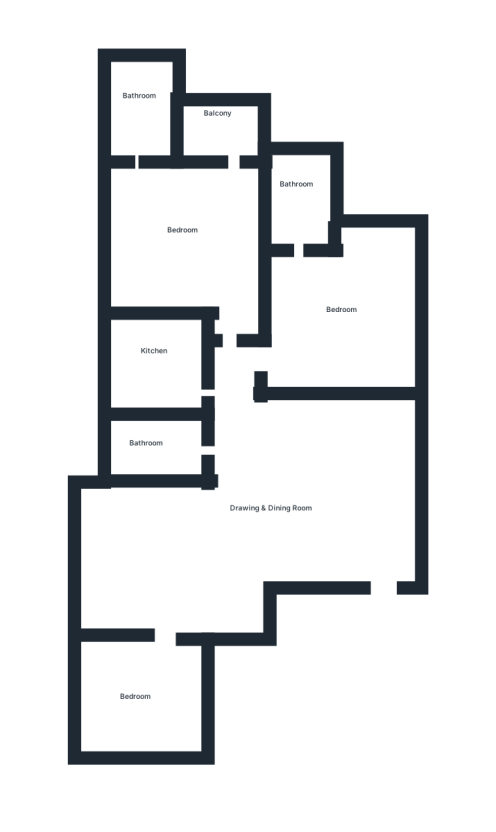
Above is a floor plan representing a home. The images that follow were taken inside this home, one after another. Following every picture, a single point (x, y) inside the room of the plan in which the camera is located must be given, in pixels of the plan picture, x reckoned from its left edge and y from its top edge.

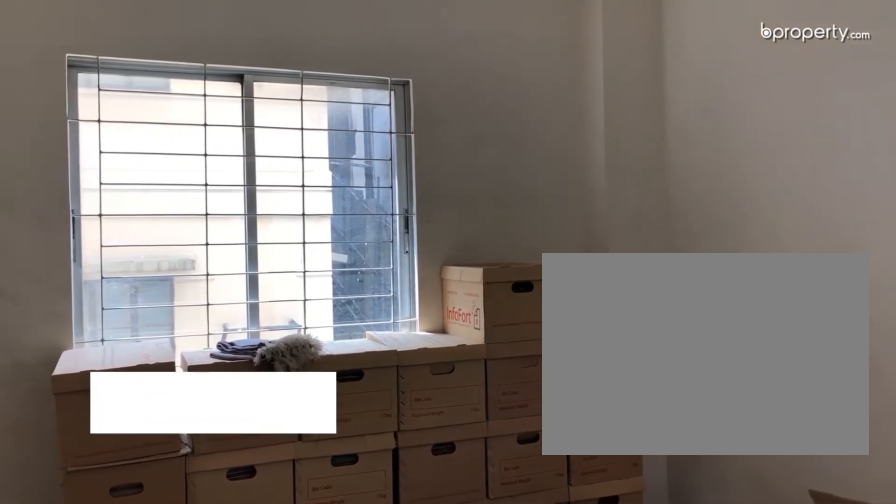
(149, 695)
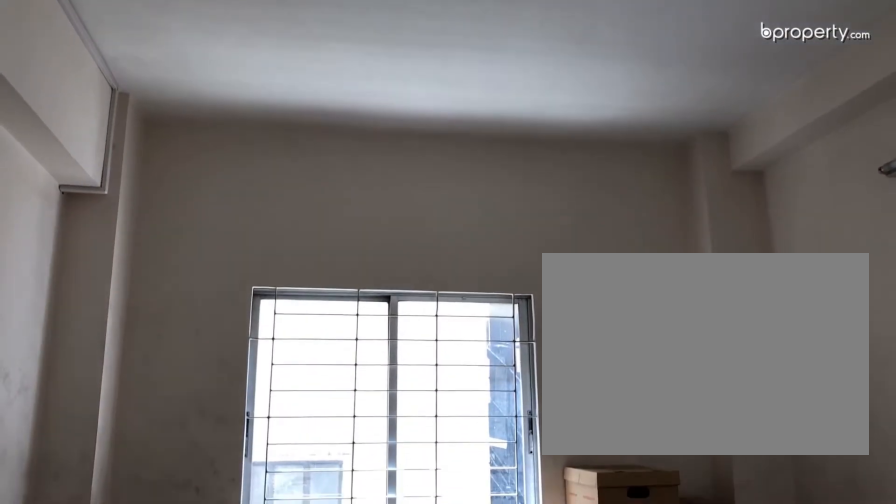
(149, 695)
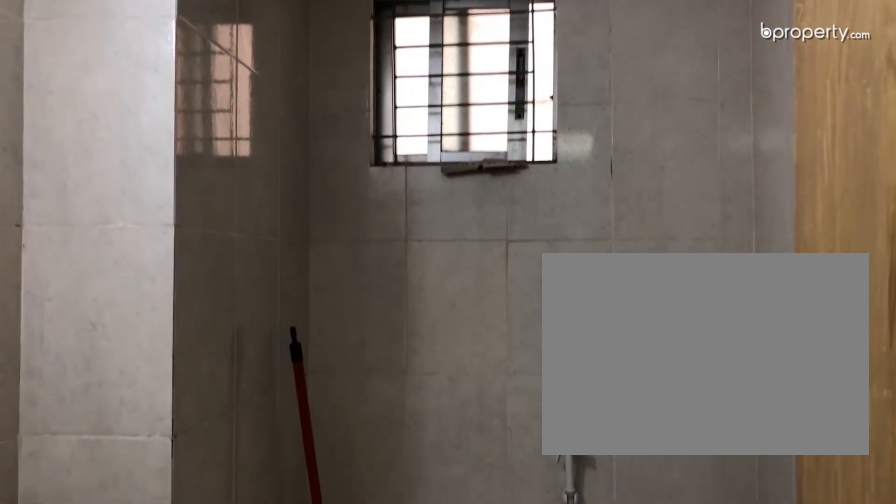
(167, 456)
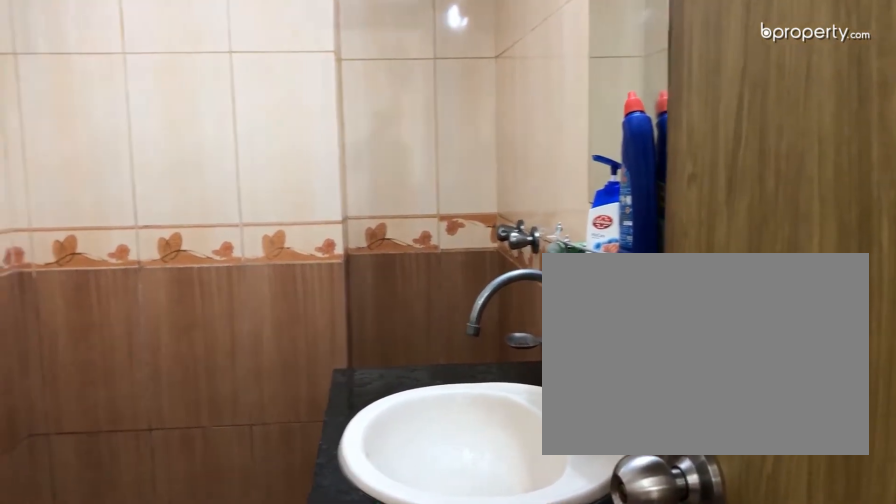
(144, 98)
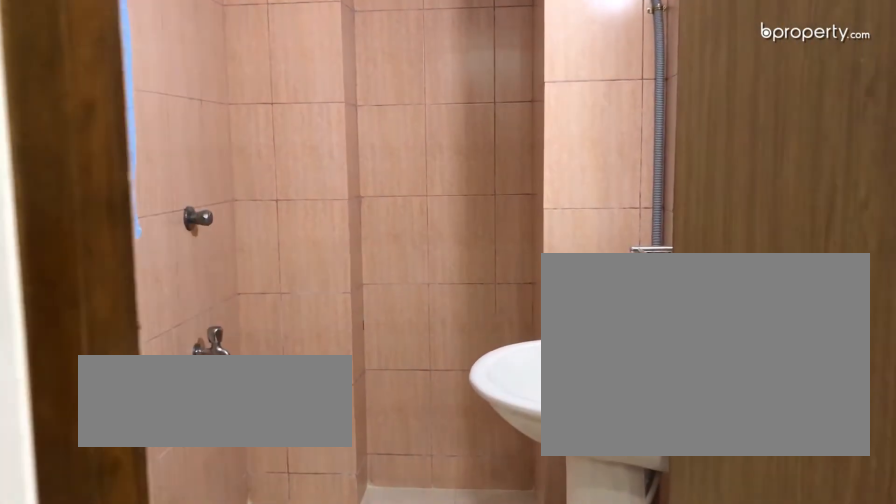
(296, 203)
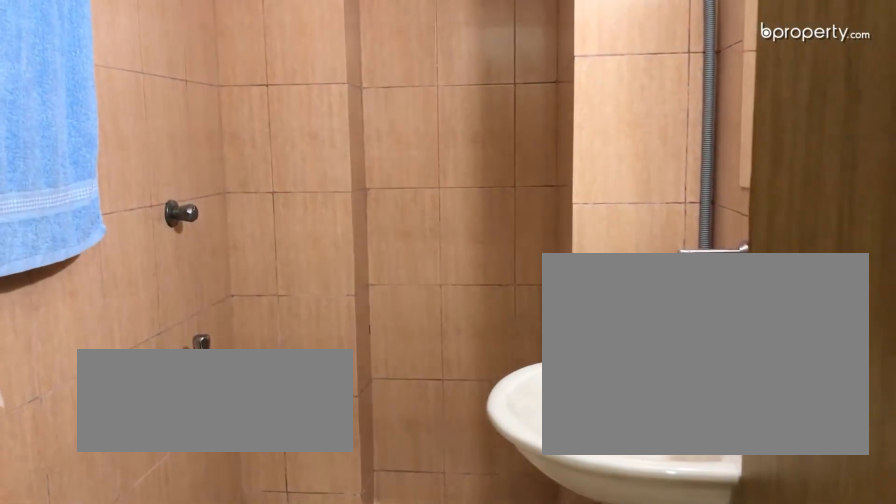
(296, 203)
